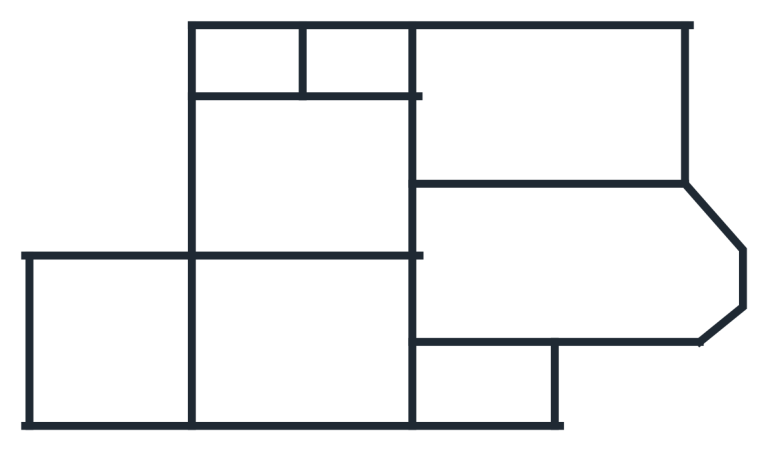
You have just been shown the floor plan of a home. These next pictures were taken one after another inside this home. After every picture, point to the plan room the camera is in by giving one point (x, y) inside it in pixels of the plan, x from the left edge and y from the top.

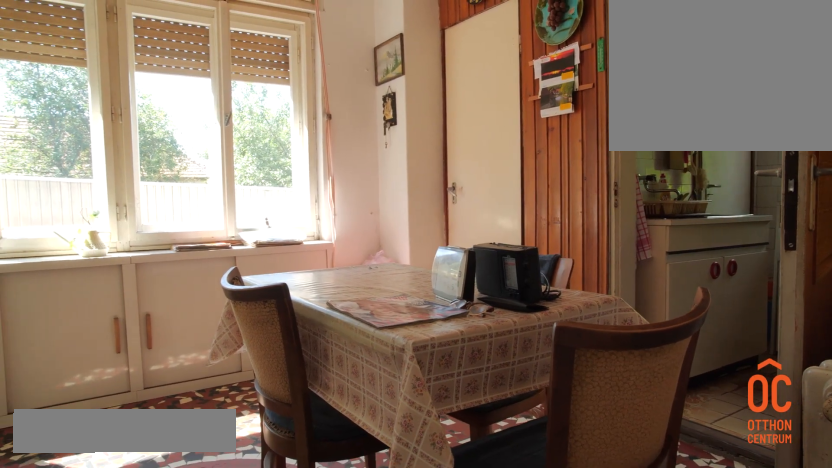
(304, 353)
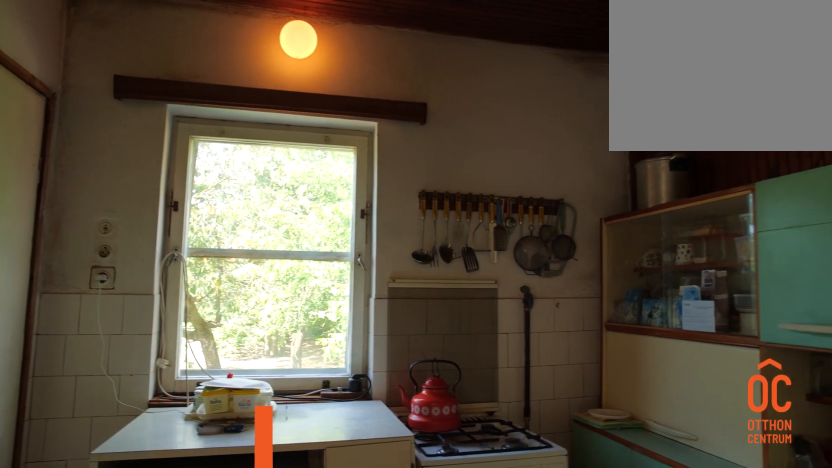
(111, 303)
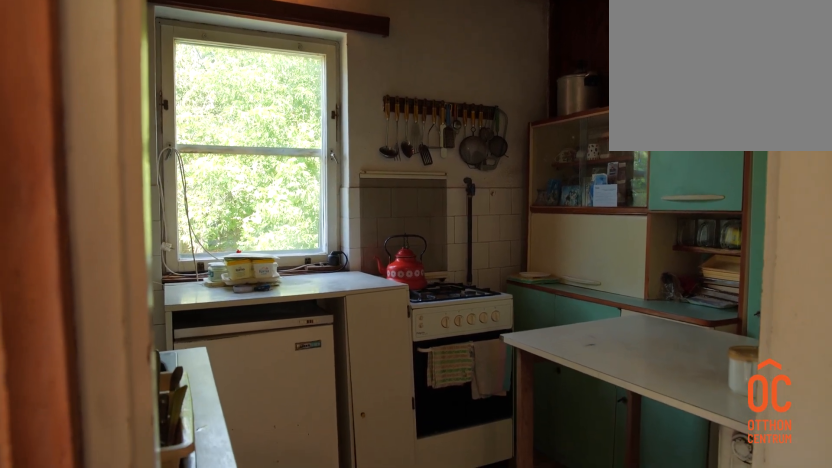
(111, 303)
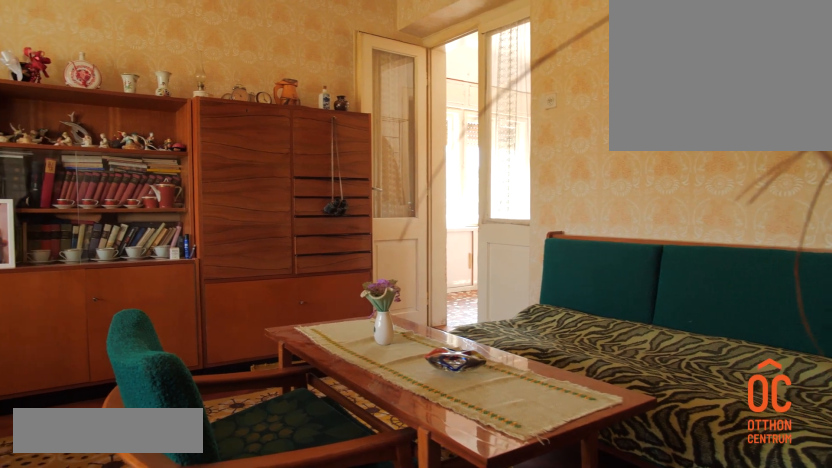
(553, 260)
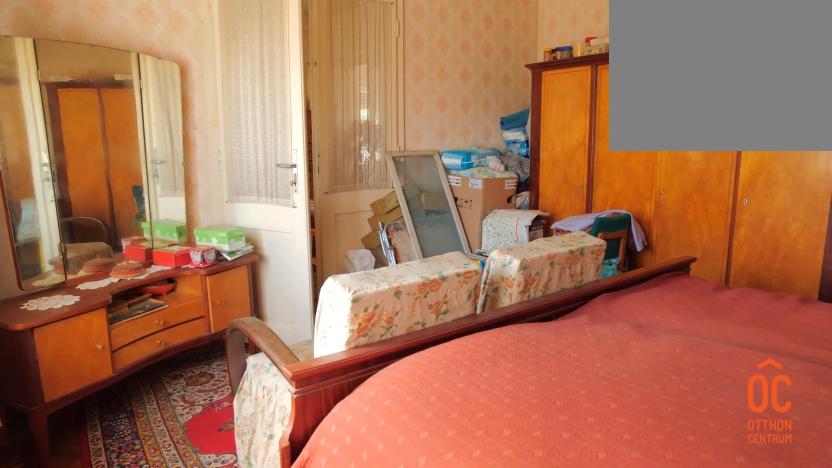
(553, 117)
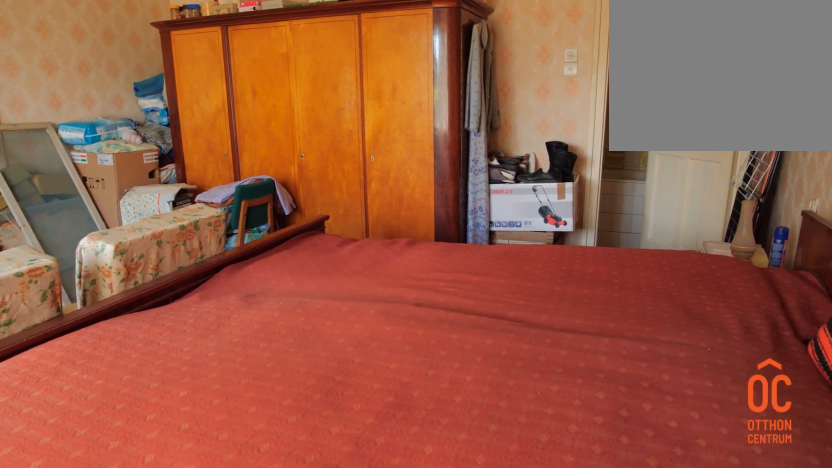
(553, 117)
